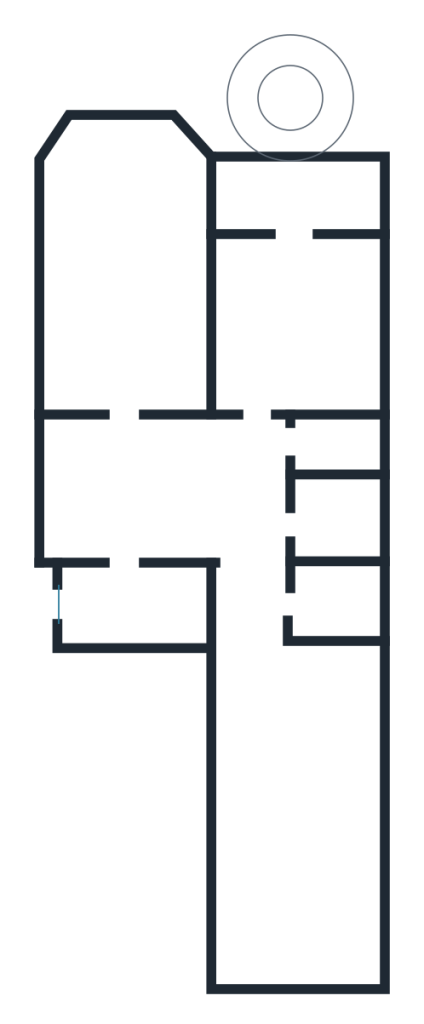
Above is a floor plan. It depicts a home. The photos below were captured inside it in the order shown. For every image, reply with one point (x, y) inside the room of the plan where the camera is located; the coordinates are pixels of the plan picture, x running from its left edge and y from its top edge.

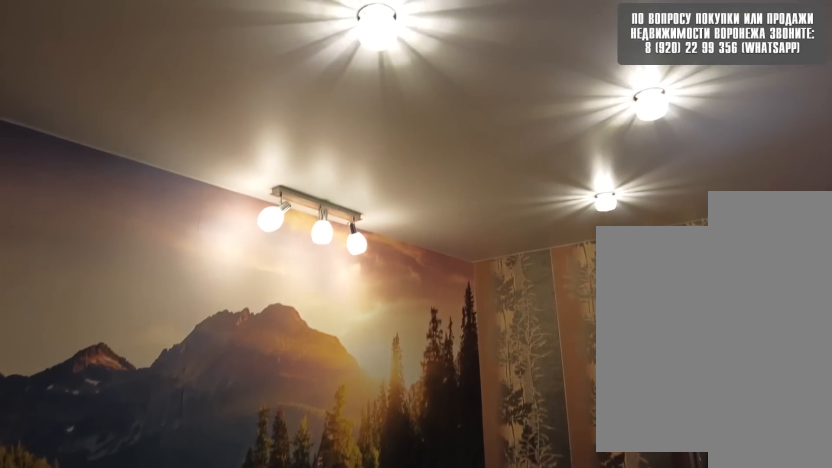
(135, 505)
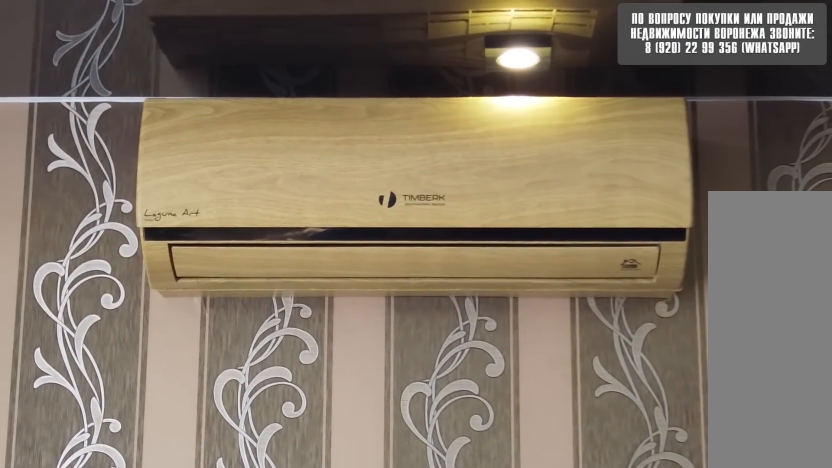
(122, 360)
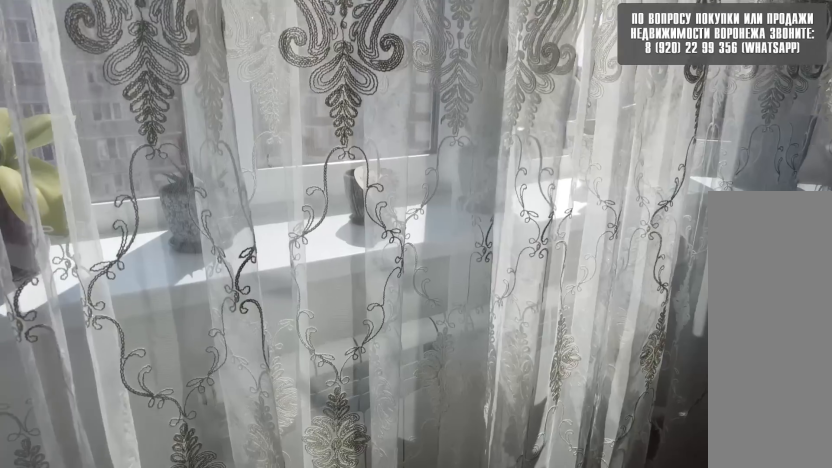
(122, 360)
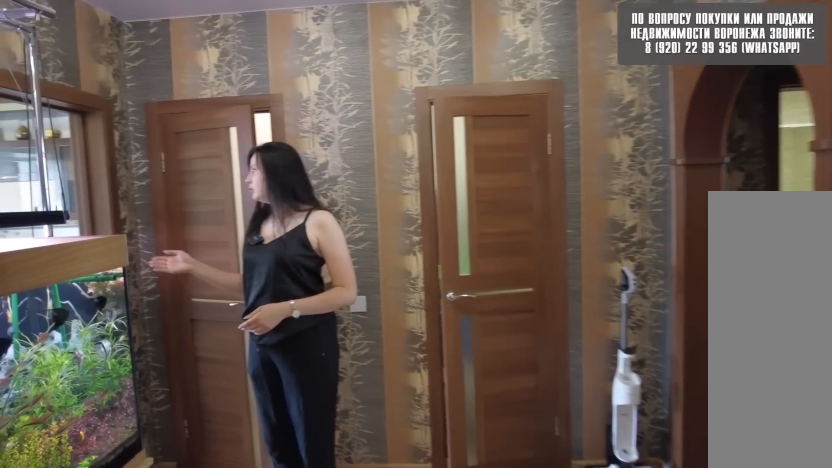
(129, 515)
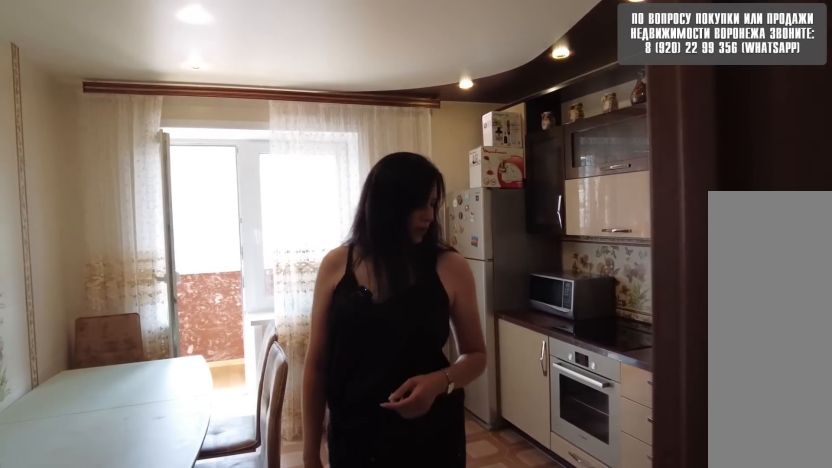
(247, 481)
